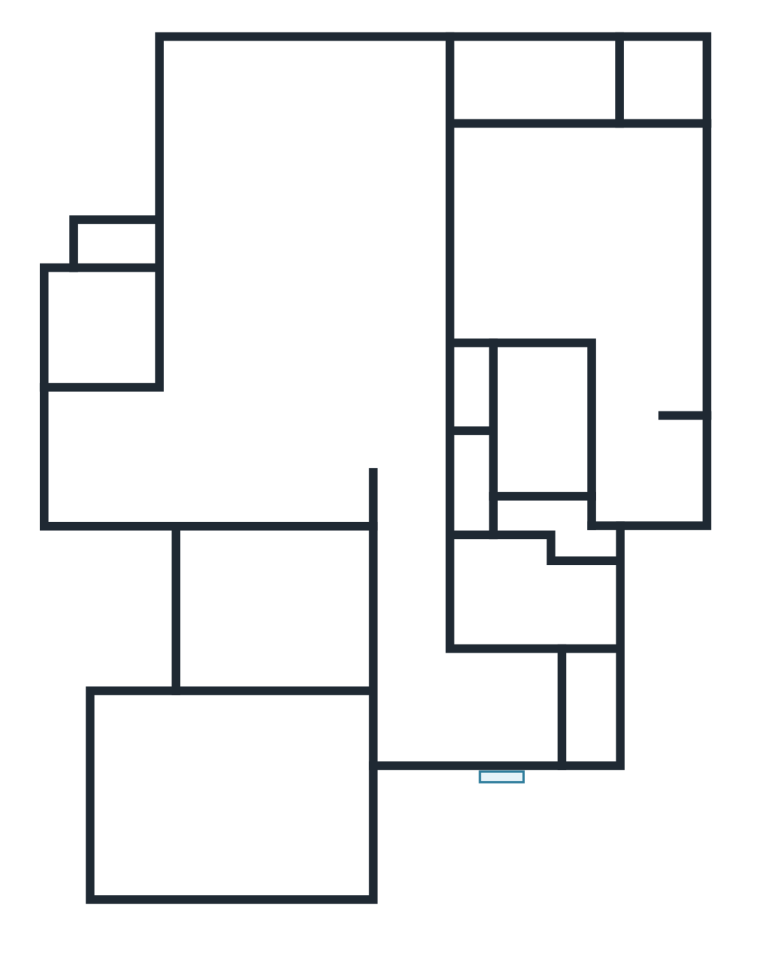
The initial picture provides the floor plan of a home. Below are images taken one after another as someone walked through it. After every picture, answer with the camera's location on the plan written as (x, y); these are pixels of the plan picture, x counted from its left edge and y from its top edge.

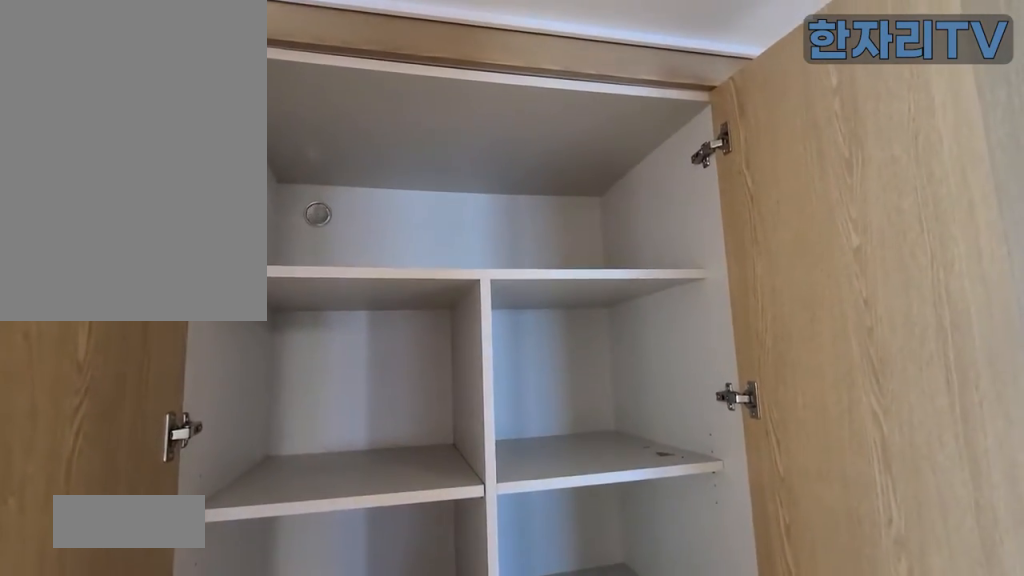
(399, 423)
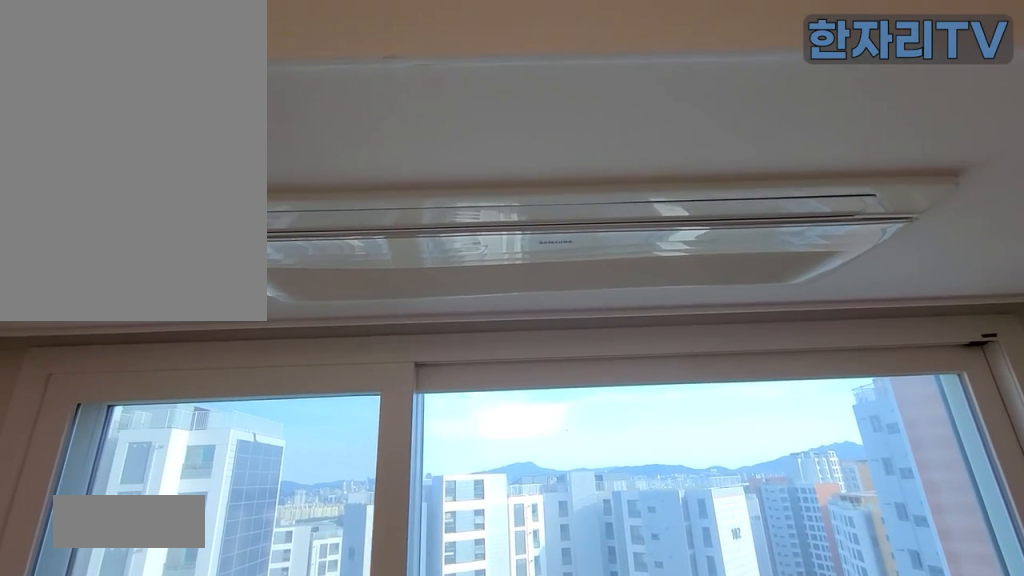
(301, 179)
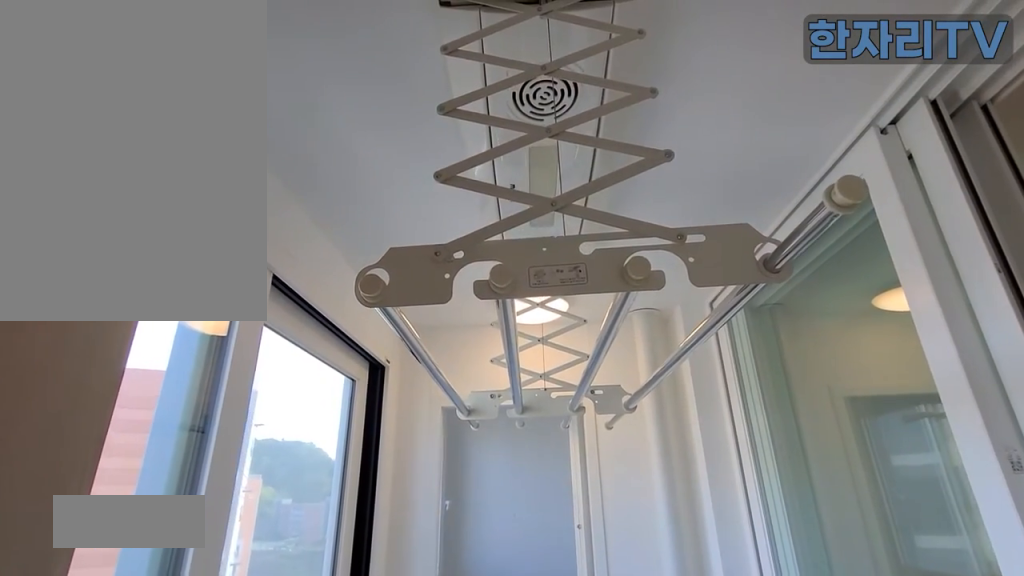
(539, 78)
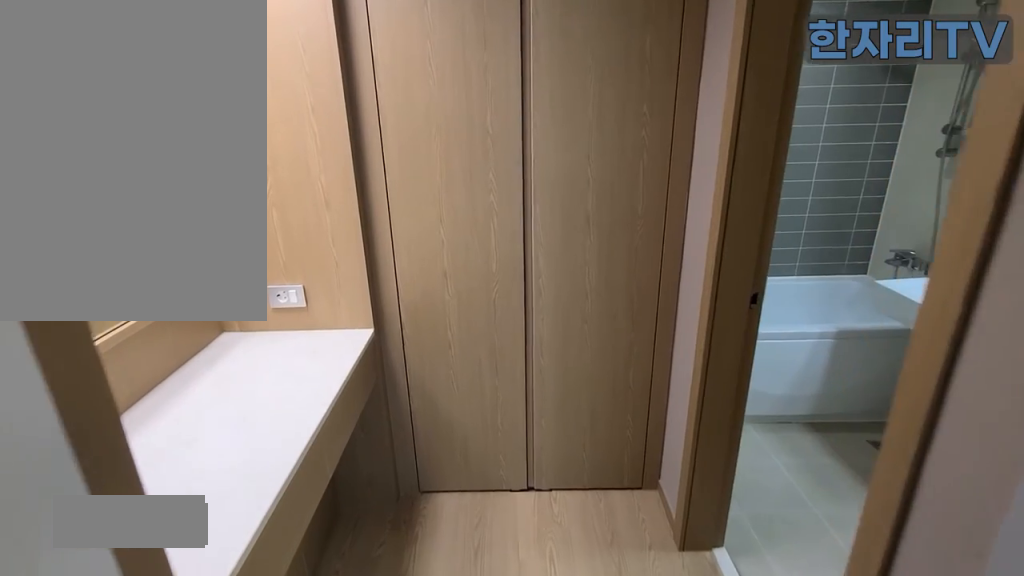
(647, 460)
